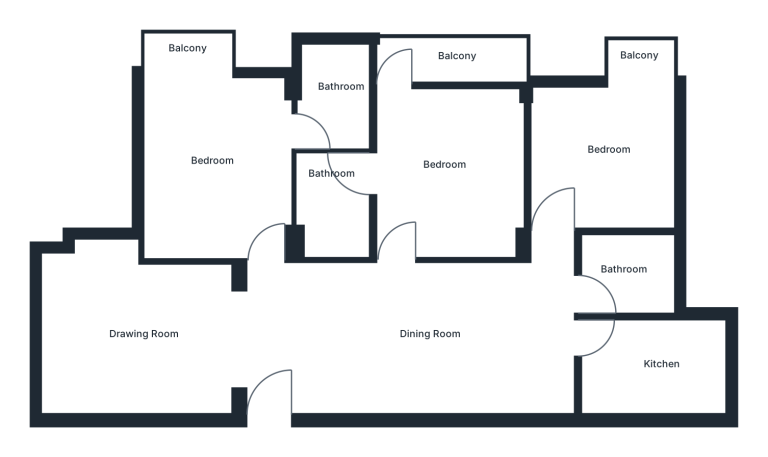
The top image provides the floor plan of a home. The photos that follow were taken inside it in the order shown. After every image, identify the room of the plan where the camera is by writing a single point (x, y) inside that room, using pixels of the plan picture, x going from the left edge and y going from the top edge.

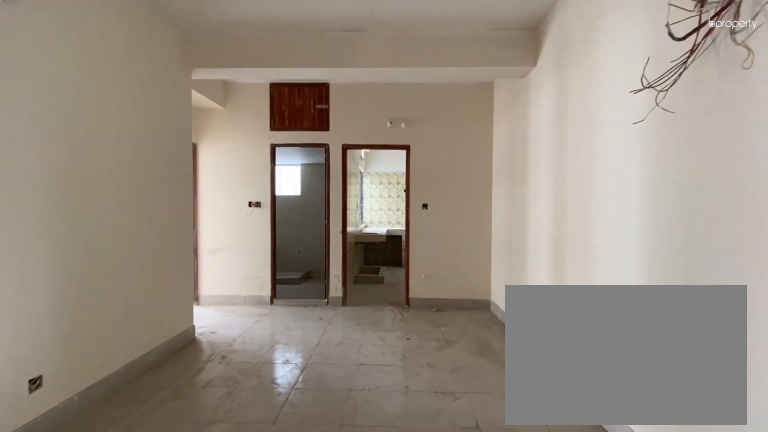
(453, 347)
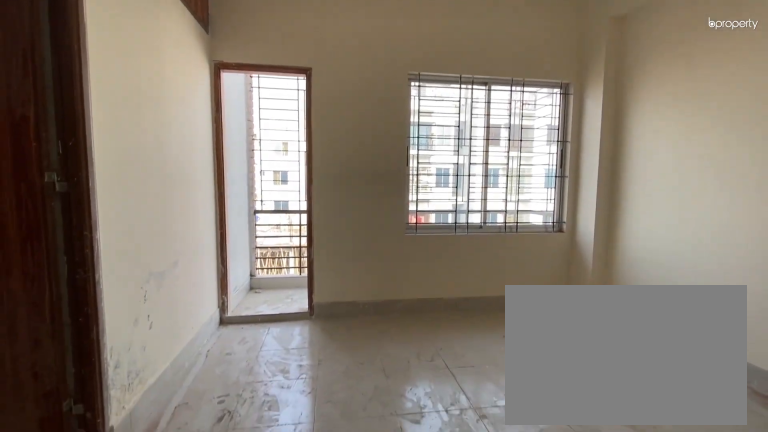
(439, 179)
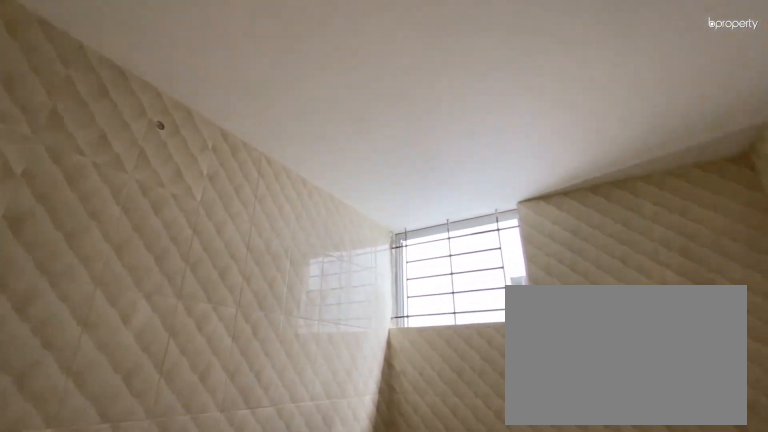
(621, 277)
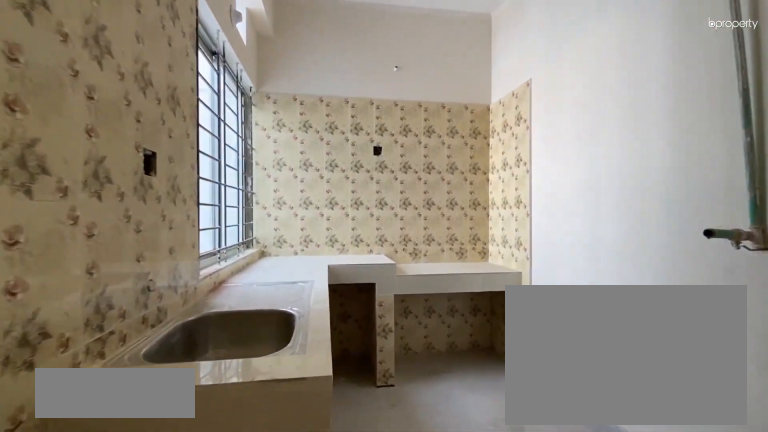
(645, 365)
